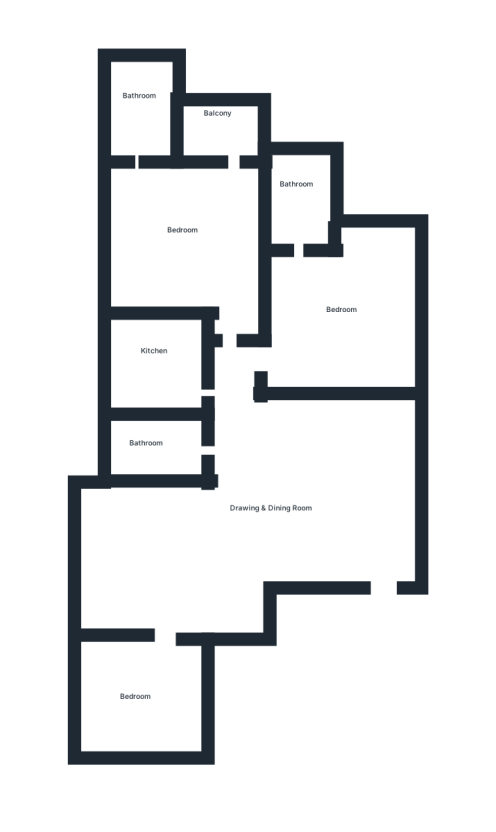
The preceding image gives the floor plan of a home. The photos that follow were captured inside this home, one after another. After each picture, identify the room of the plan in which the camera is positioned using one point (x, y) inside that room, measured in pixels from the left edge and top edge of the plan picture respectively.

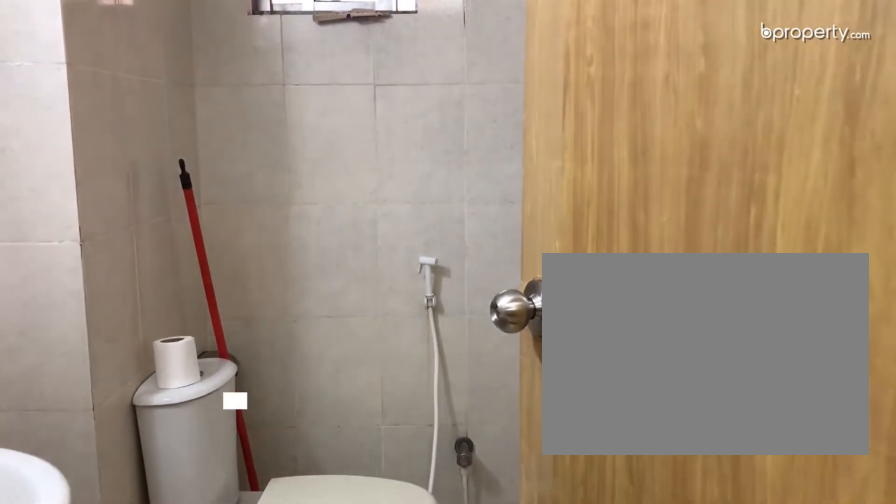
(229, 443)
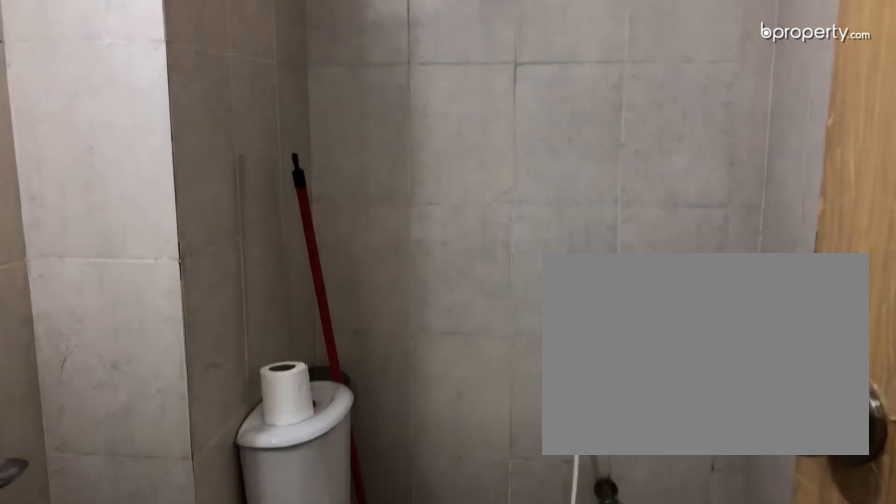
(167, 456)
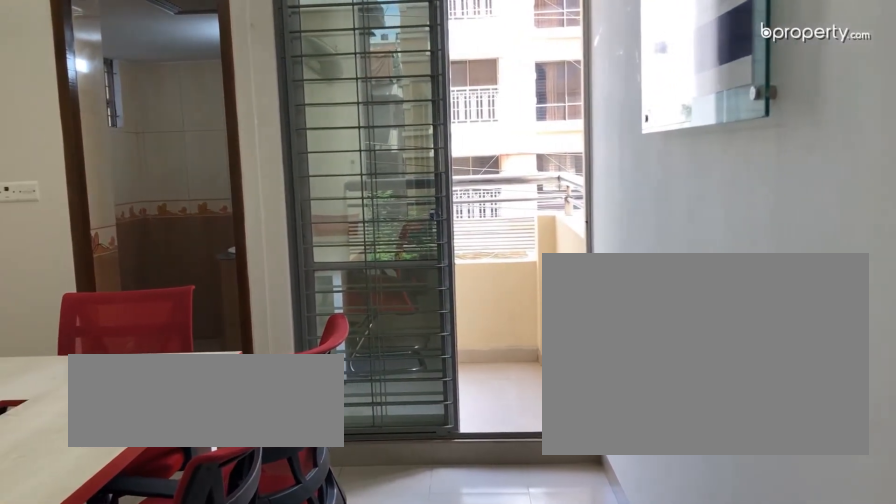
(172, 231)
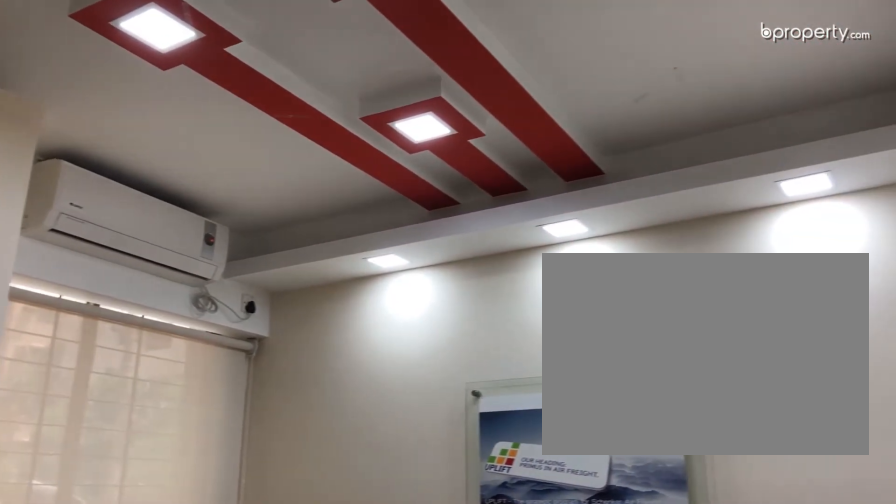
(343, 303)
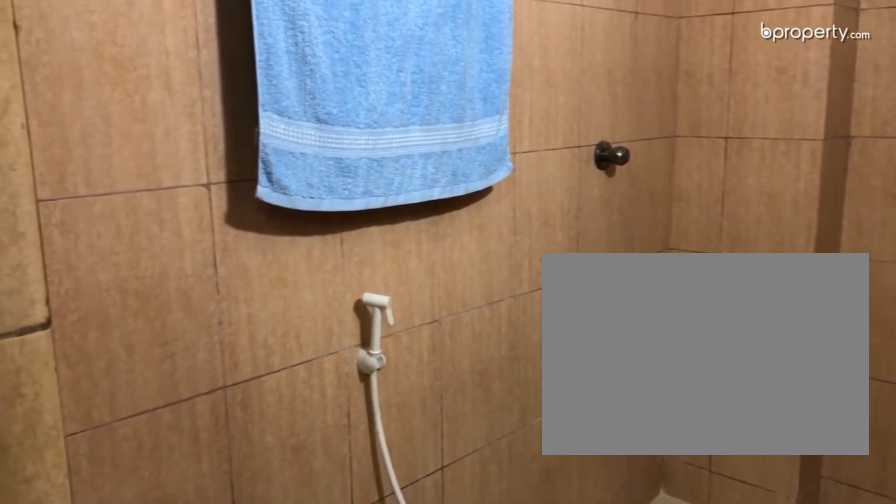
(296, 203)
